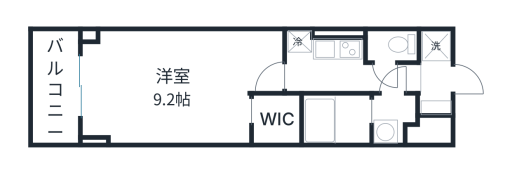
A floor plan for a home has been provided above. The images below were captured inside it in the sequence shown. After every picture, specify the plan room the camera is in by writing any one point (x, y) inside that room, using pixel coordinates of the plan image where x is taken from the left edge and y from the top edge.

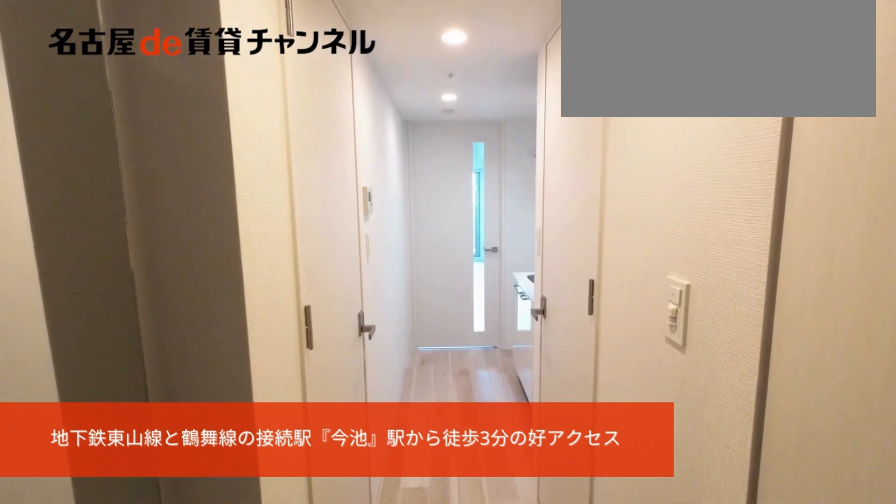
(435, 82)
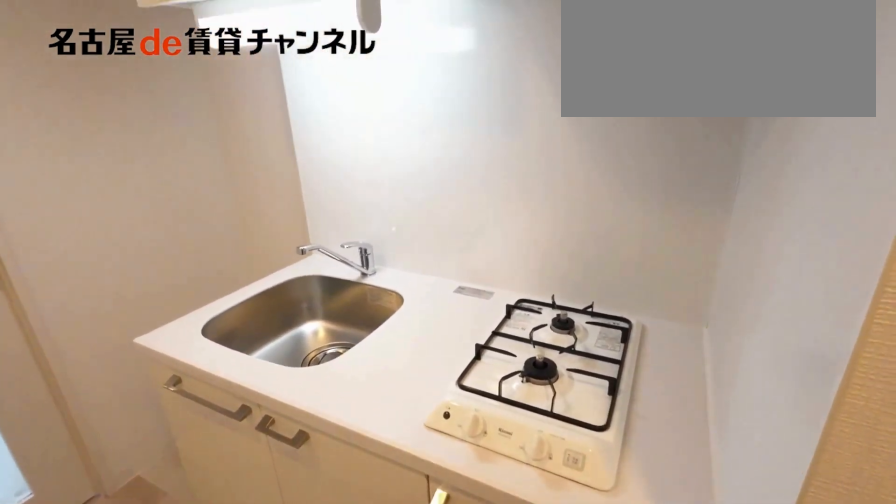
(336, 49)
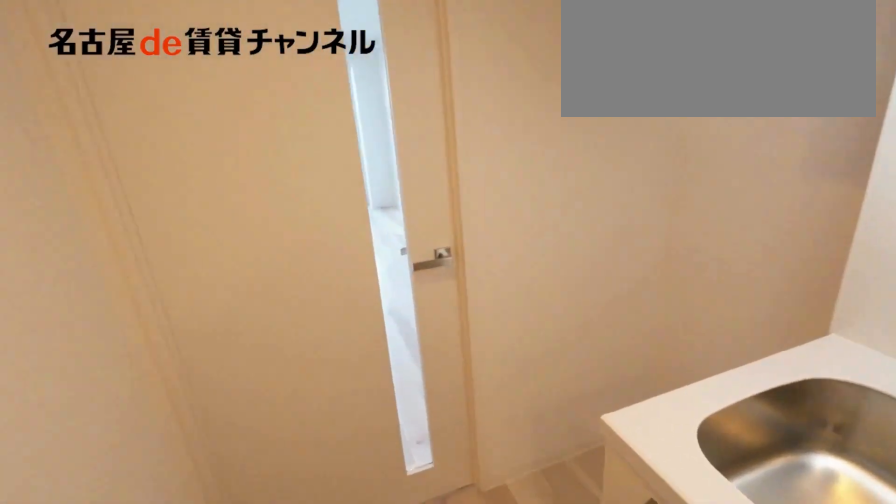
(336, 49)
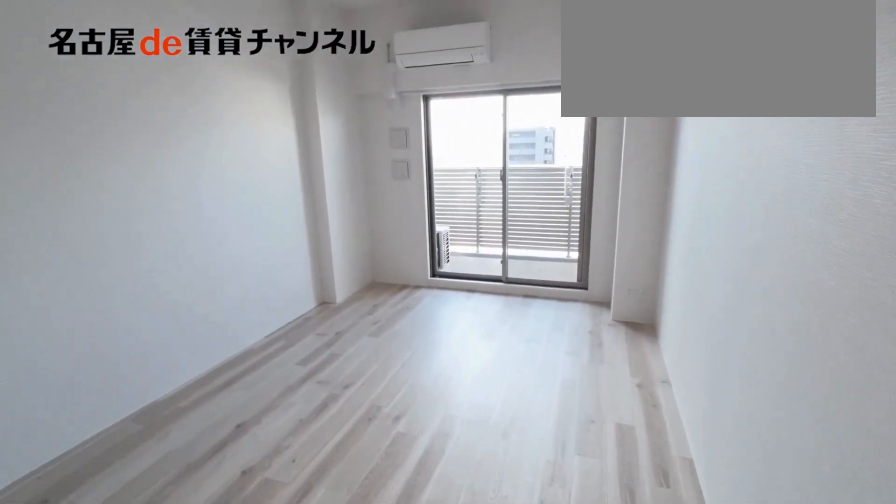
(177, 84)
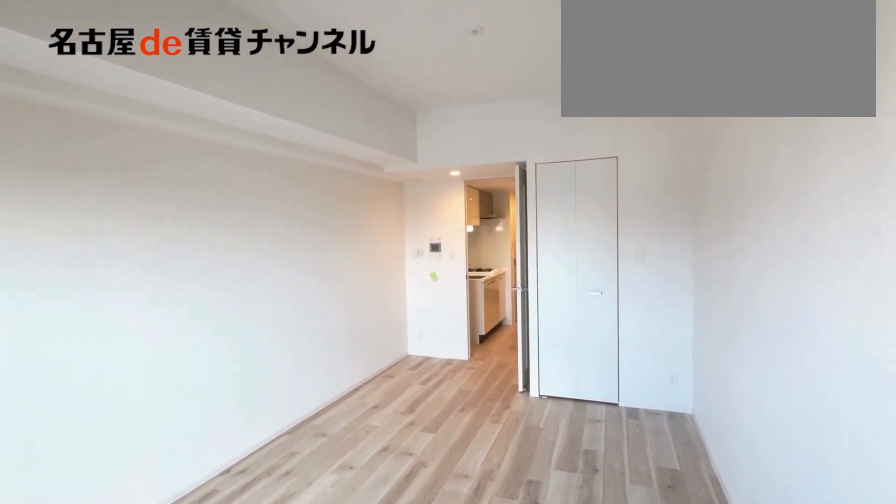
(177, 84)
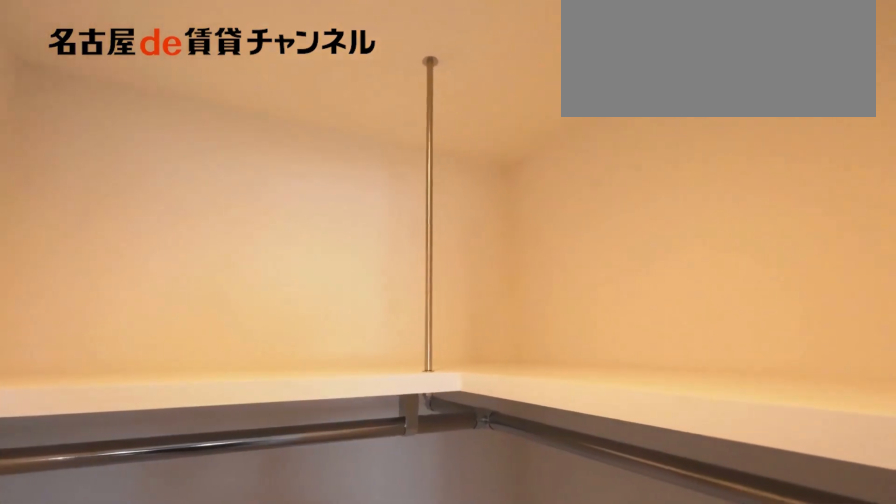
(276, 120)
